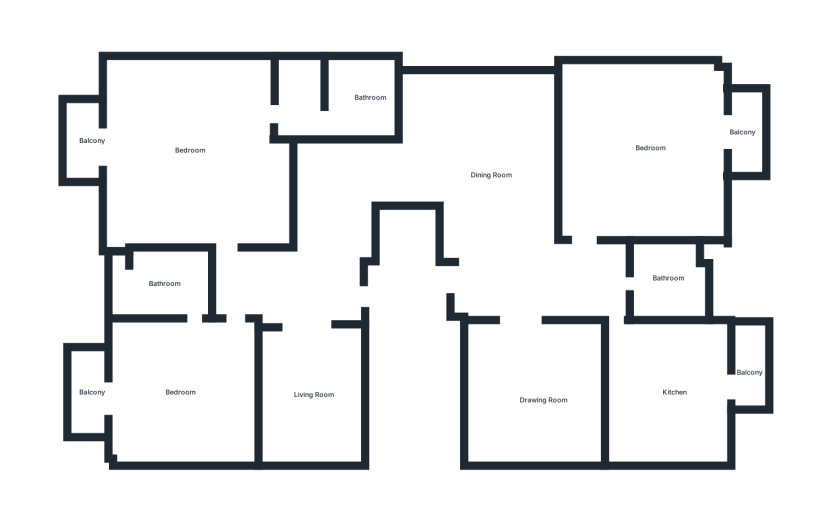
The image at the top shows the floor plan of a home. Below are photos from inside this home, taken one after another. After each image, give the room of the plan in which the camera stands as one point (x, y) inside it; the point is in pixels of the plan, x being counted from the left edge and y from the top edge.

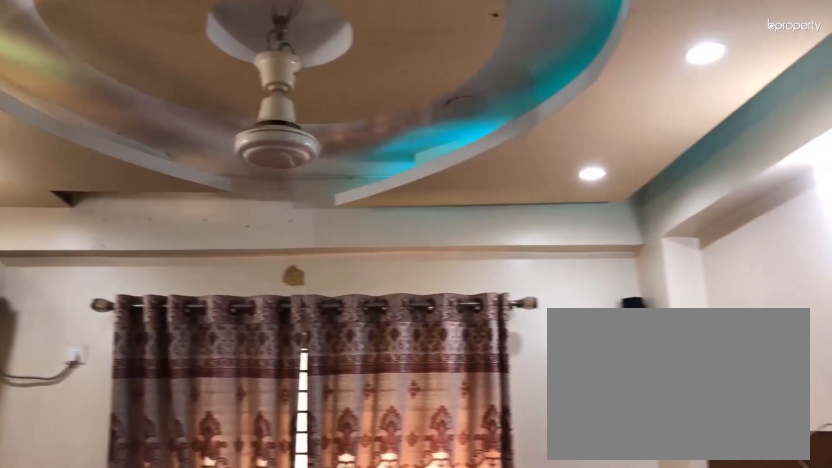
(528, 373)
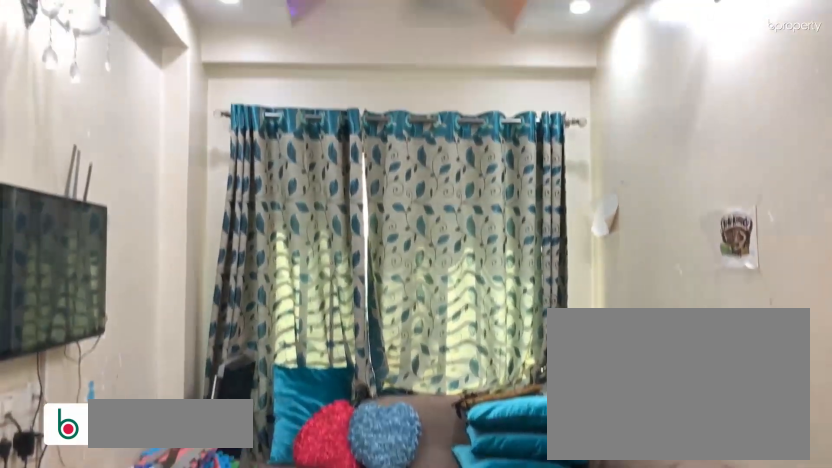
(310, 390)
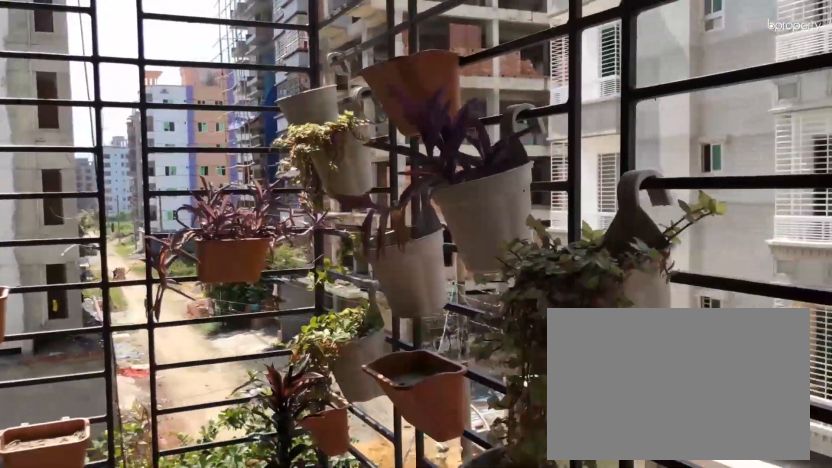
(88, 395)
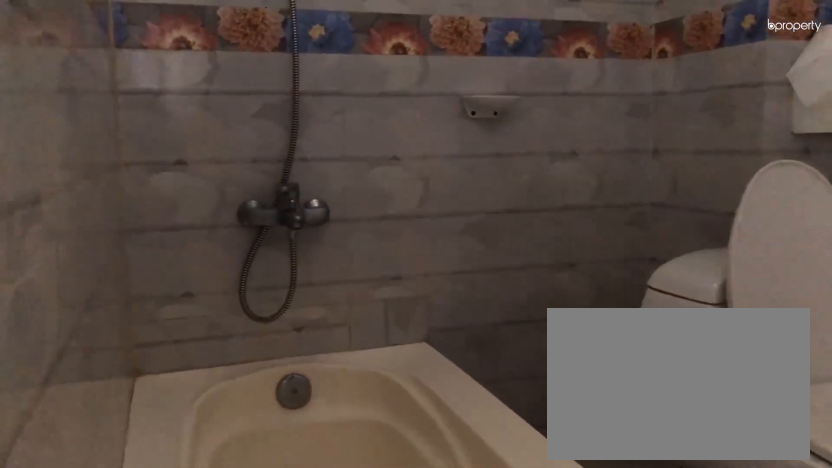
(166, 279)
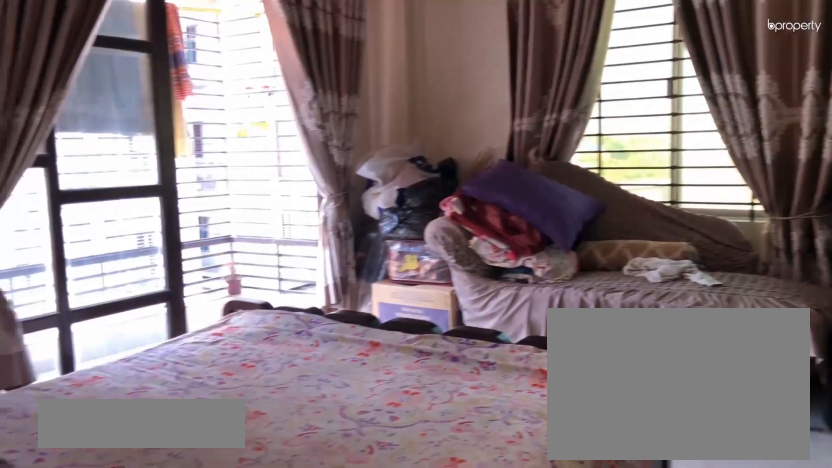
(208, 151)
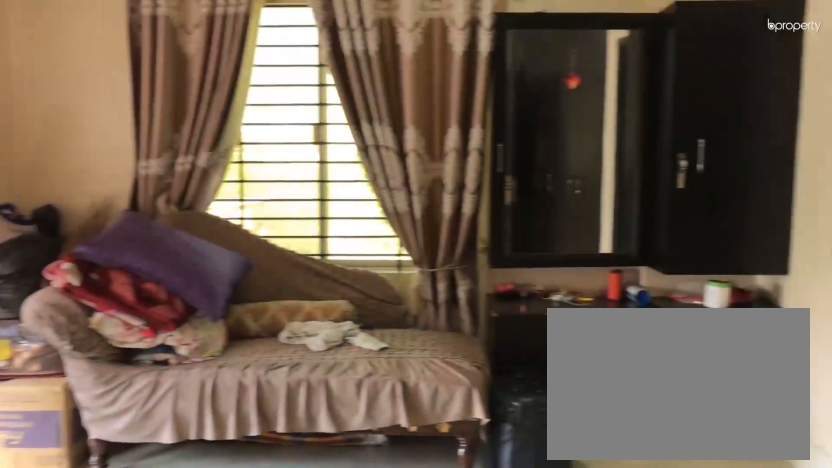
(180, 145)
